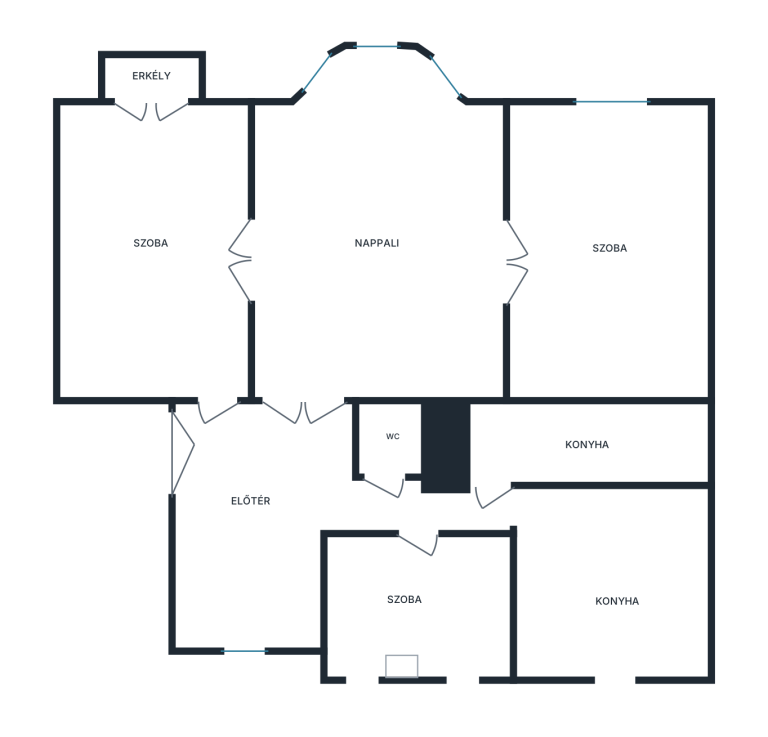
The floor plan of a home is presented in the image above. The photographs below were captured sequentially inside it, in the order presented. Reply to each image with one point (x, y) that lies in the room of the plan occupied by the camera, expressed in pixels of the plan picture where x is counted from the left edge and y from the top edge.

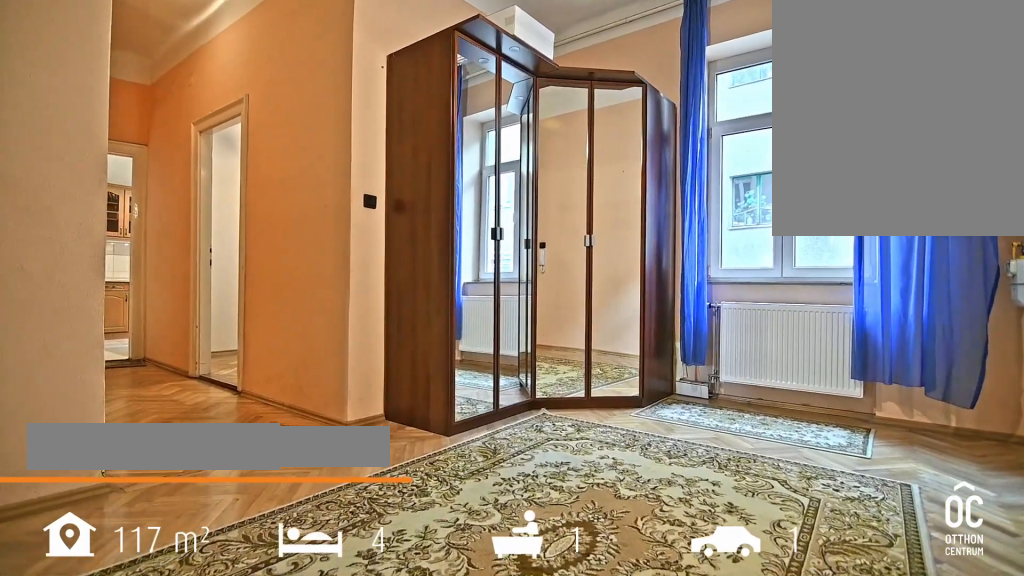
(257, 519)
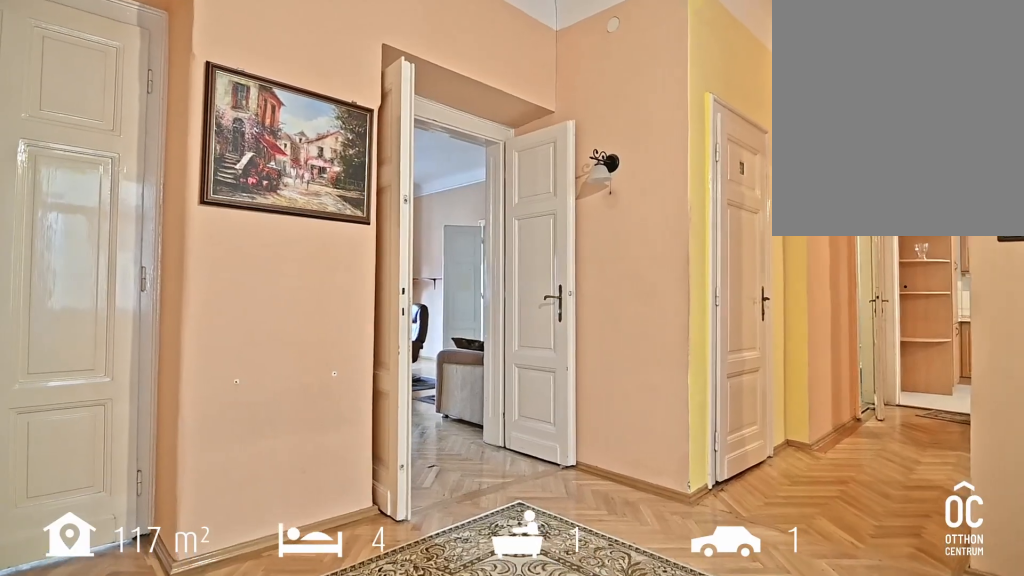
(257, 520)
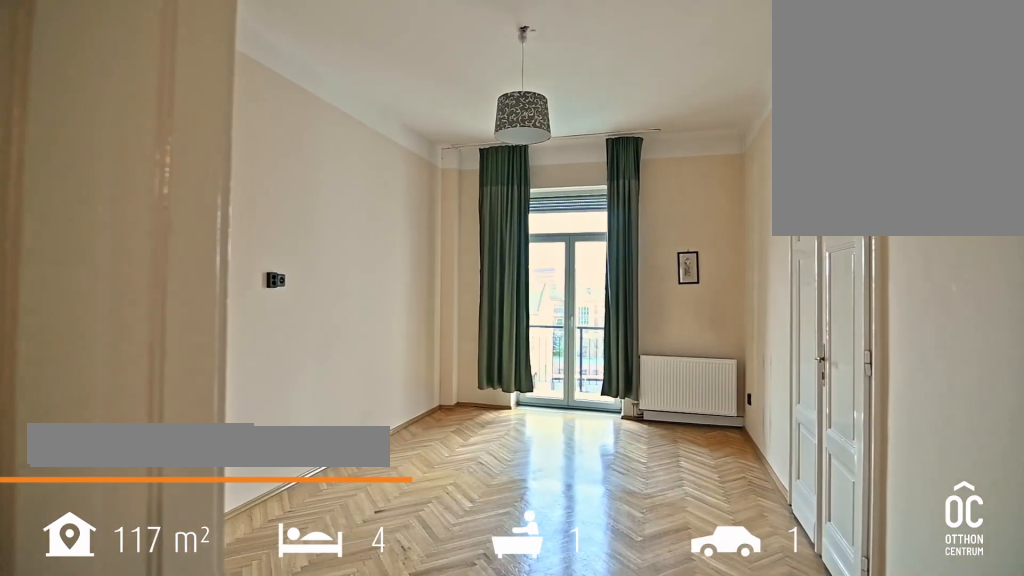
(157, 258)
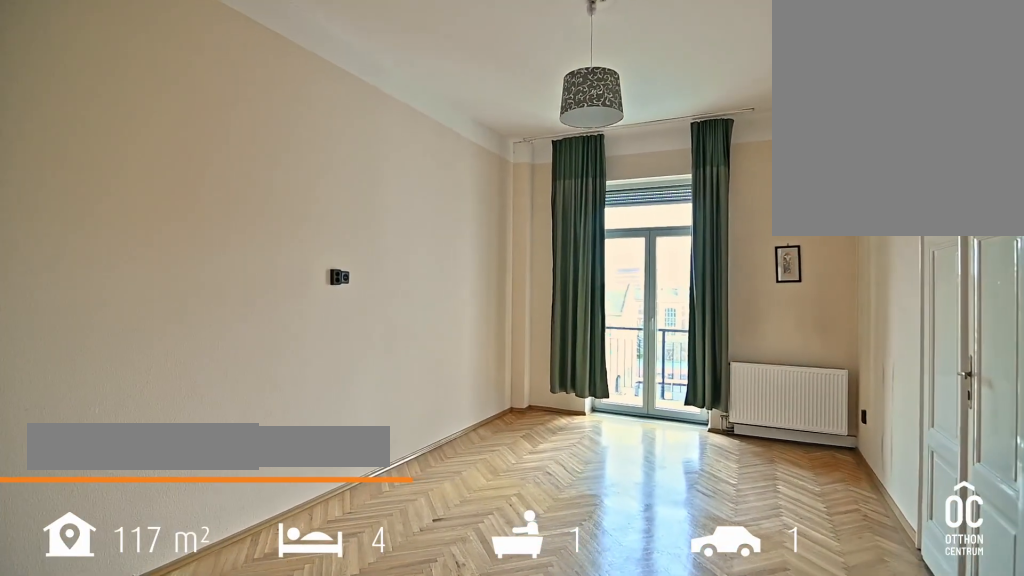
(157, 258)
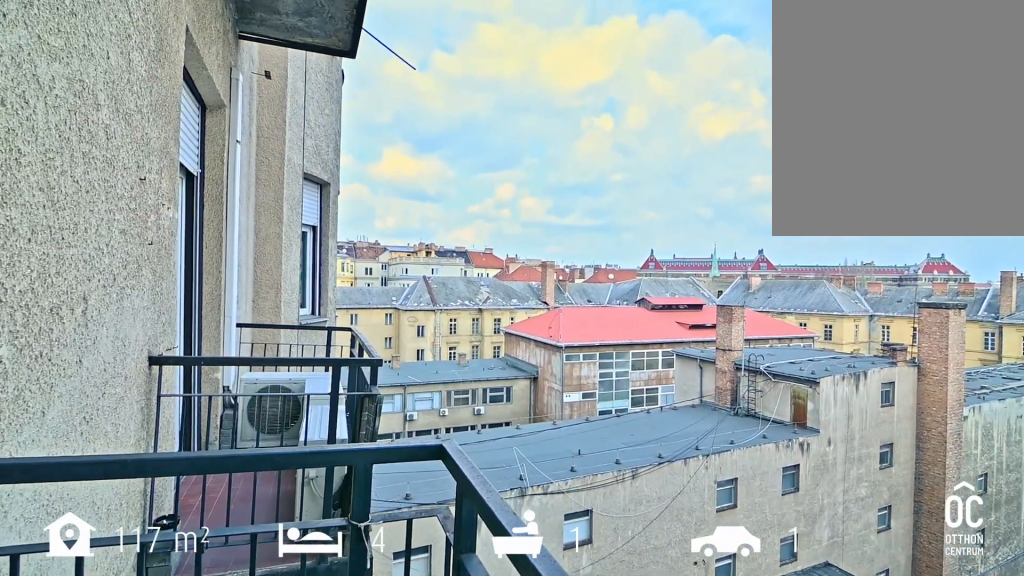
(157, 79)
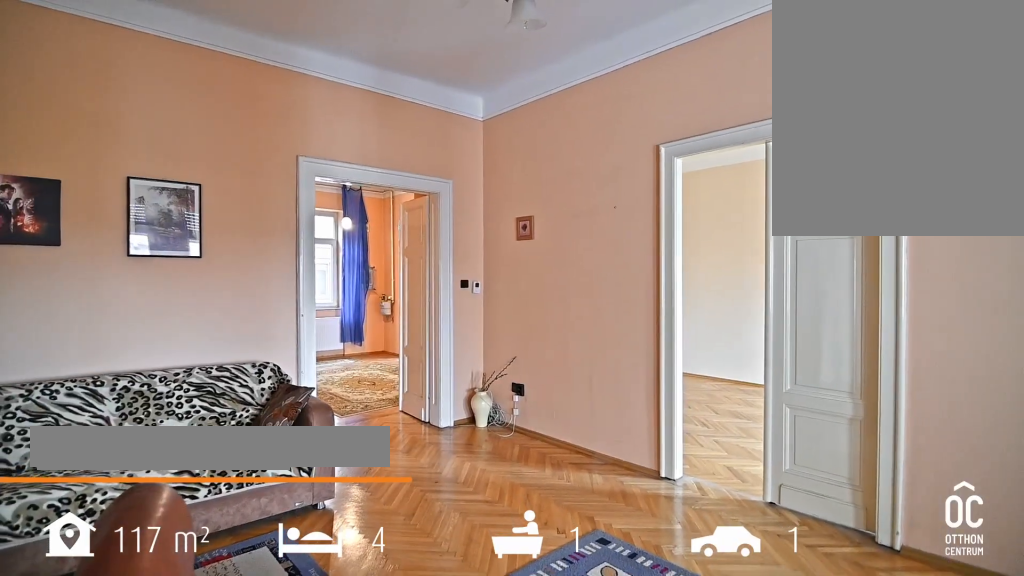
(375, 255)
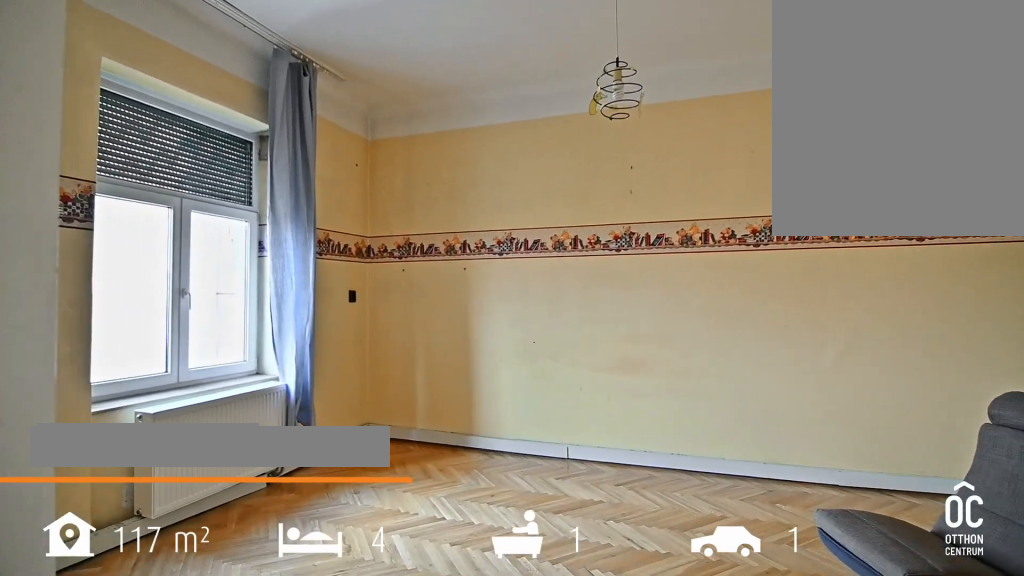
(603, 255)
